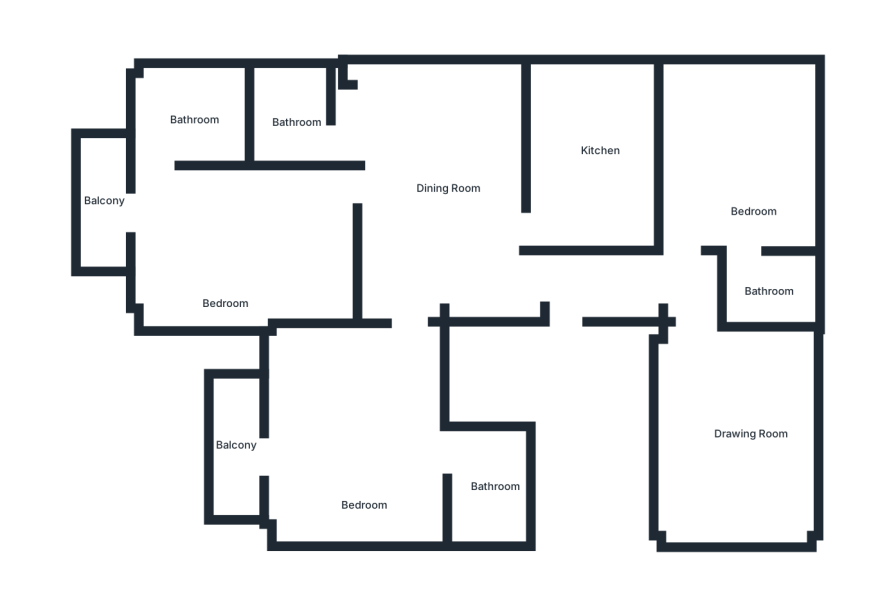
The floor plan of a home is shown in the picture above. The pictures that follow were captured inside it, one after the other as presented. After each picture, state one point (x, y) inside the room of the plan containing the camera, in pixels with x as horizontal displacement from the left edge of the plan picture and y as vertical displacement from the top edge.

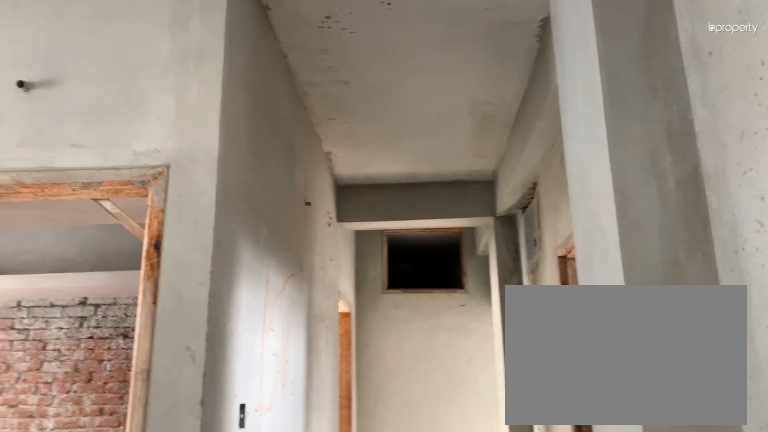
(434, 172)
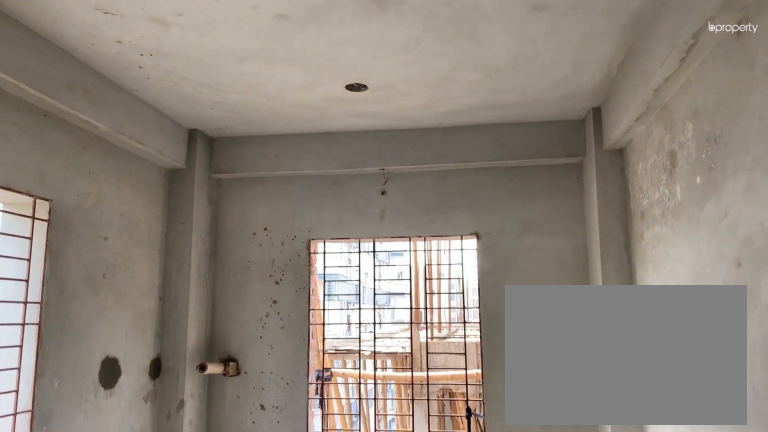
(750, 419)
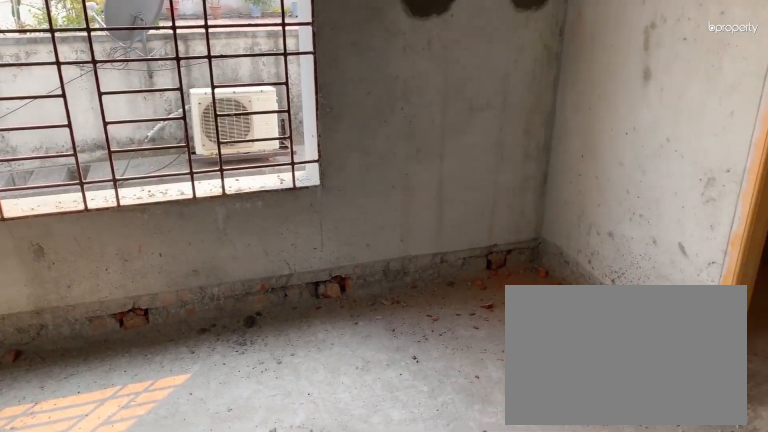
(750, 173)
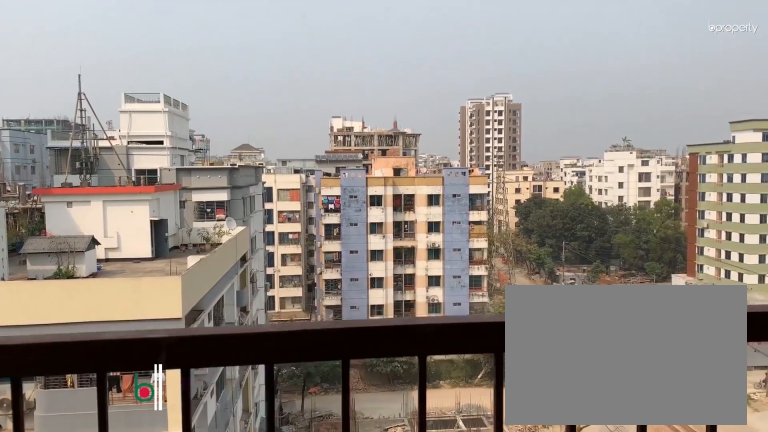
(107, 200)
